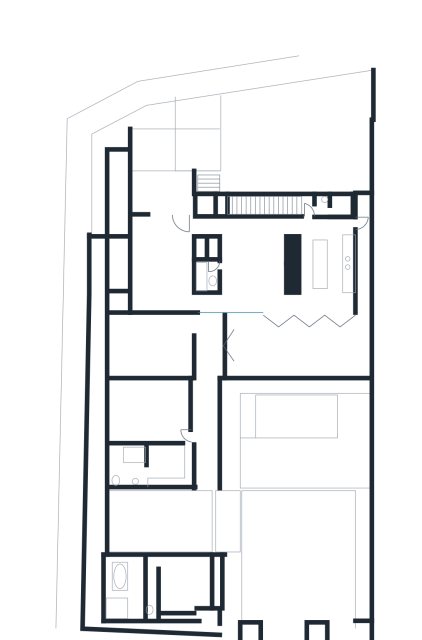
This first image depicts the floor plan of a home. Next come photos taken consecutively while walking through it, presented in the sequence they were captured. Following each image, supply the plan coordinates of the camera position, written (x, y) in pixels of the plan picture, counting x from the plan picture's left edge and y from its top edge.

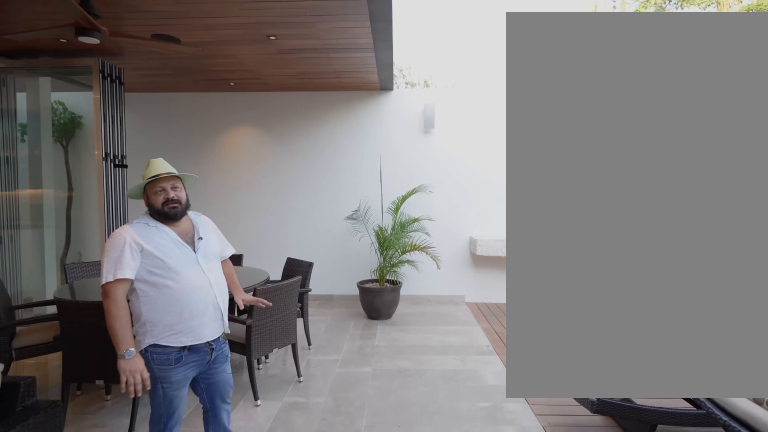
(292, 374)
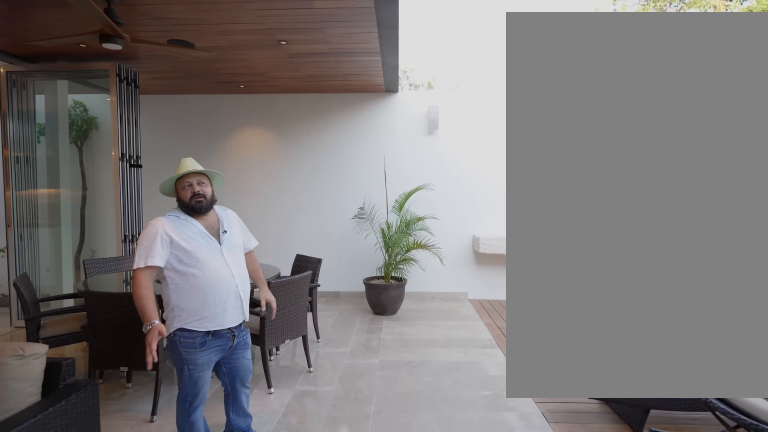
(292, 374)
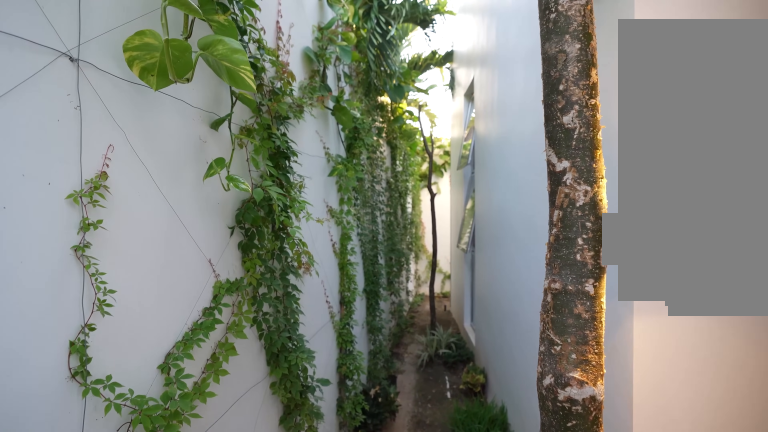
(225, 631)
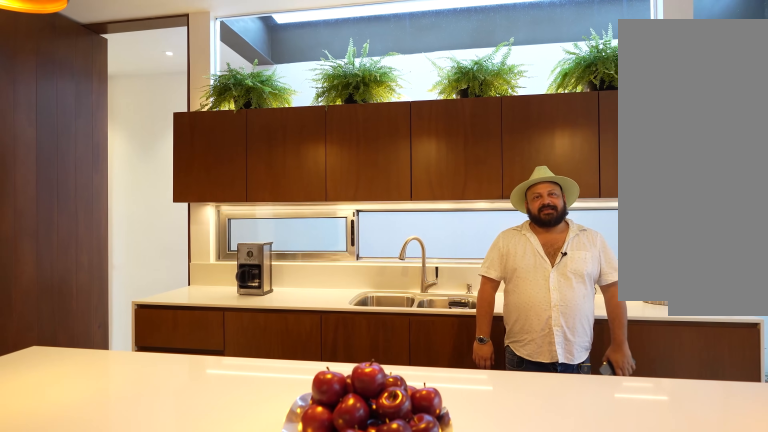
(305, 260)
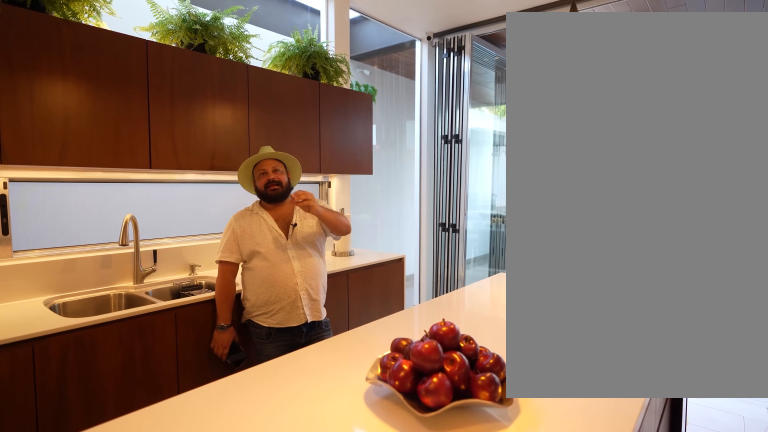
(307, 253)
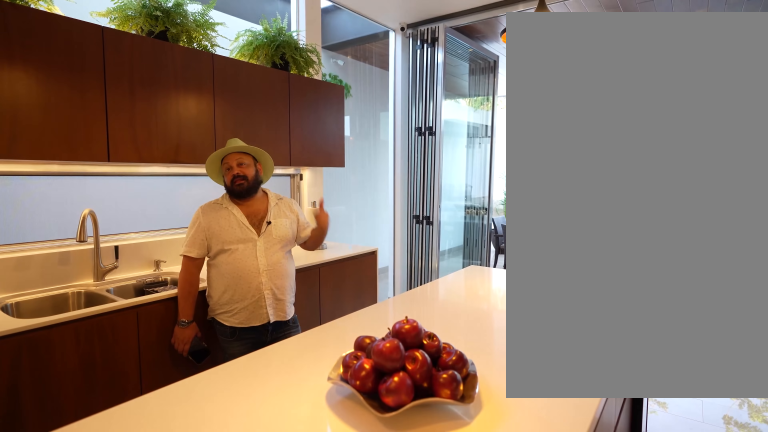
(307, 252)
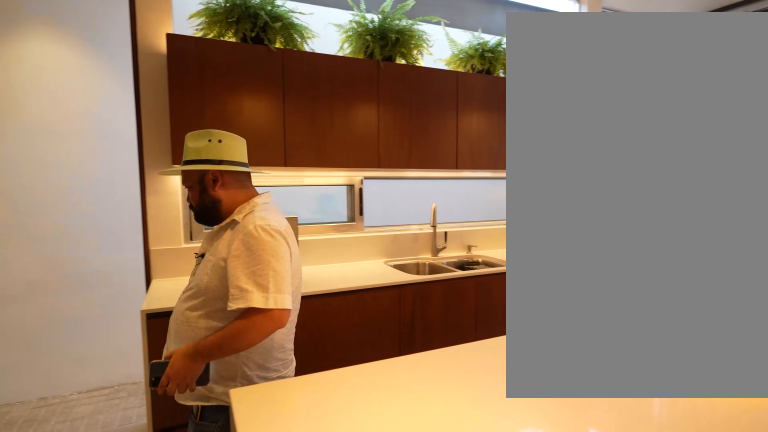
(307, 253)
